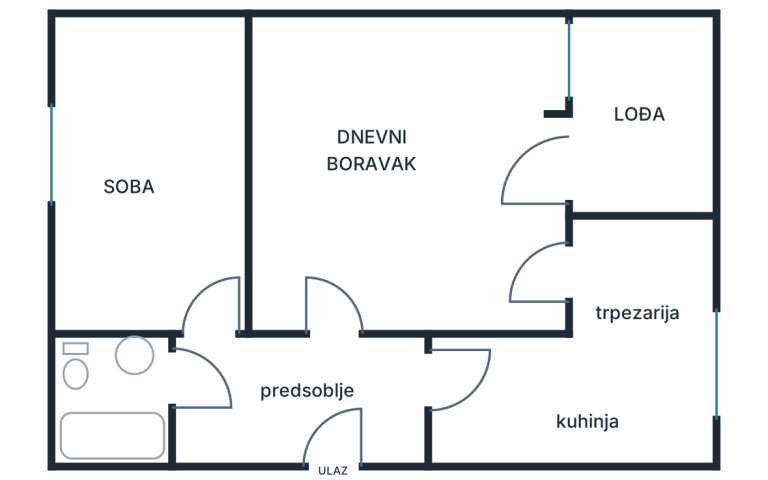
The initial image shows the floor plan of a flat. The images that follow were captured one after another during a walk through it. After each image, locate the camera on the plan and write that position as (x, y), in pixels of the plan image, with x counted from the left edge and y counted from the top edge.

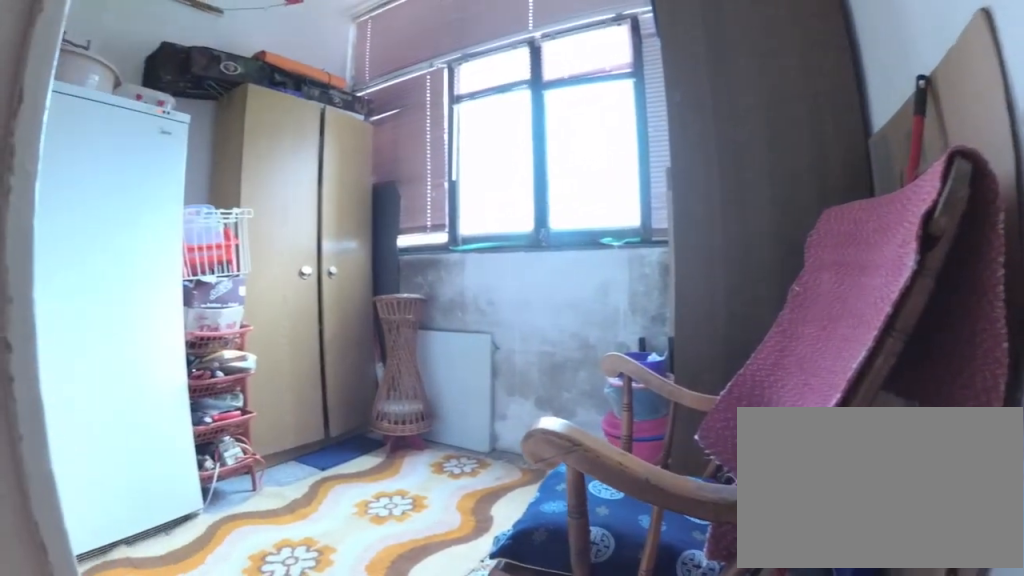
(549, 174)
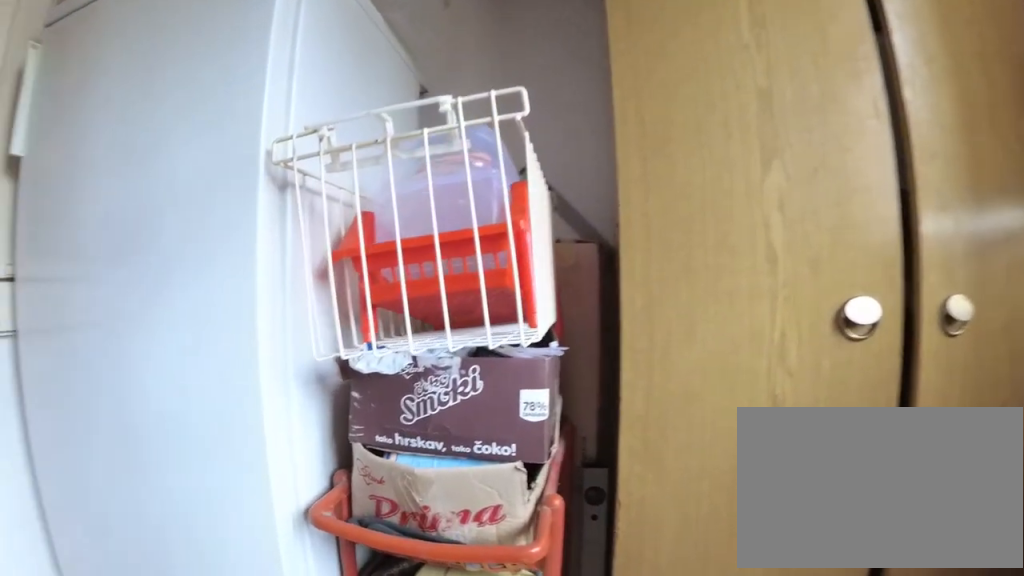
(662, 81)
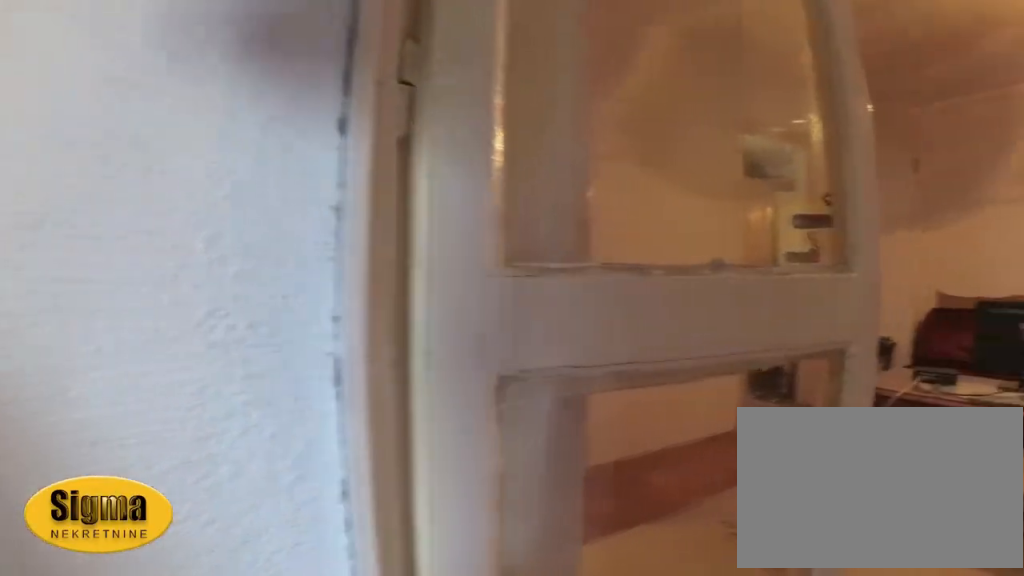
(609, 153)
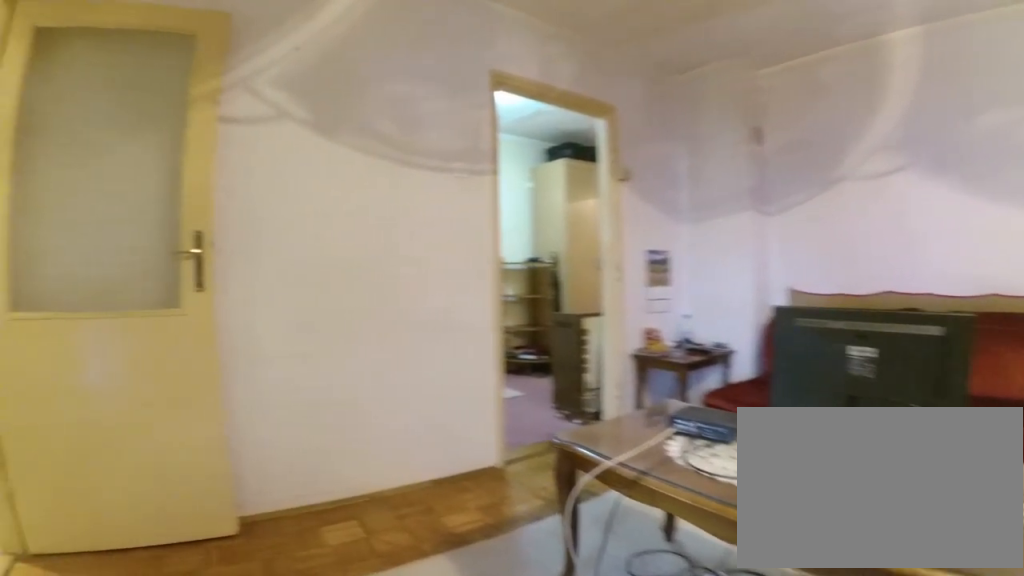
(514, 169)
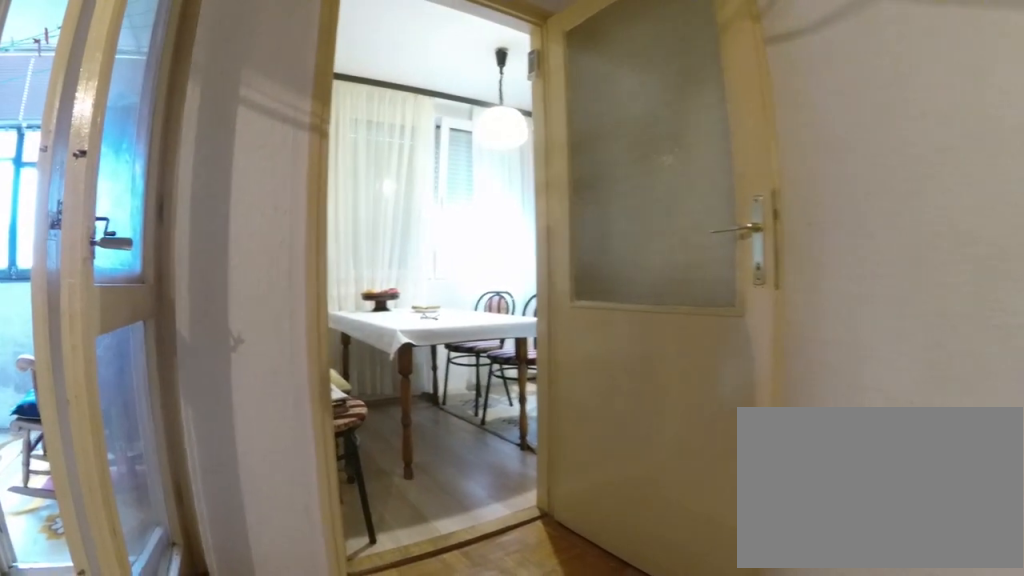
(460, 223)
